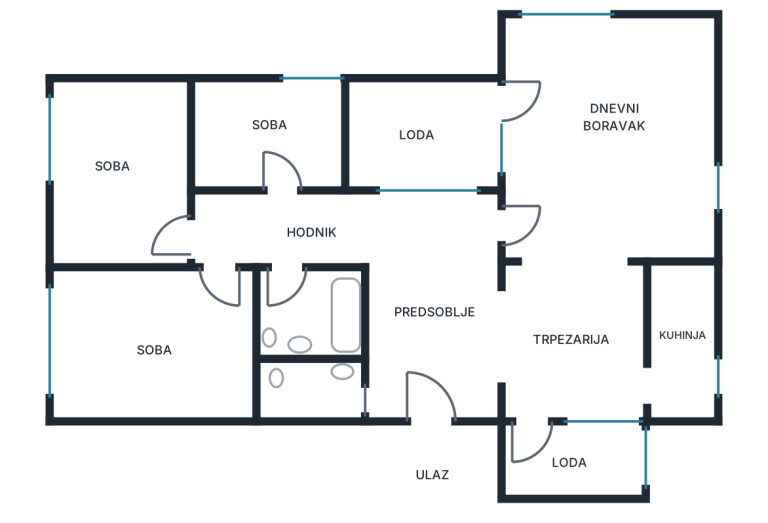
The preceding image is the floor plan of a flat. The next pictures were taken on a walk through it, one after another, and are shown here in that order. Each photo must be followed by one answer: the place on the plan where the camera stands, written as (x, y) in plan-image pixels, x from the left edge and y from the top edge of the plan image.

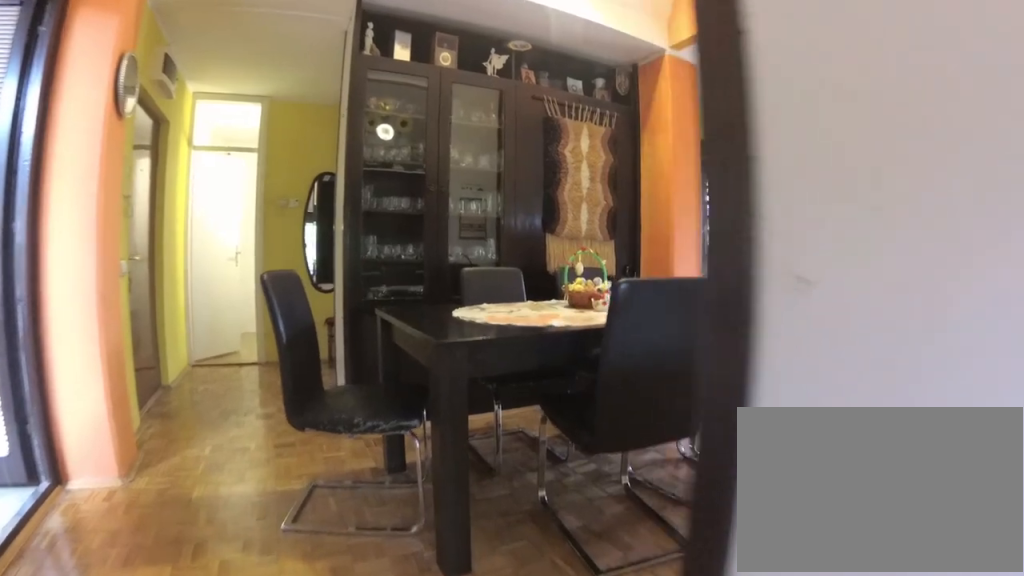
(670, 397)
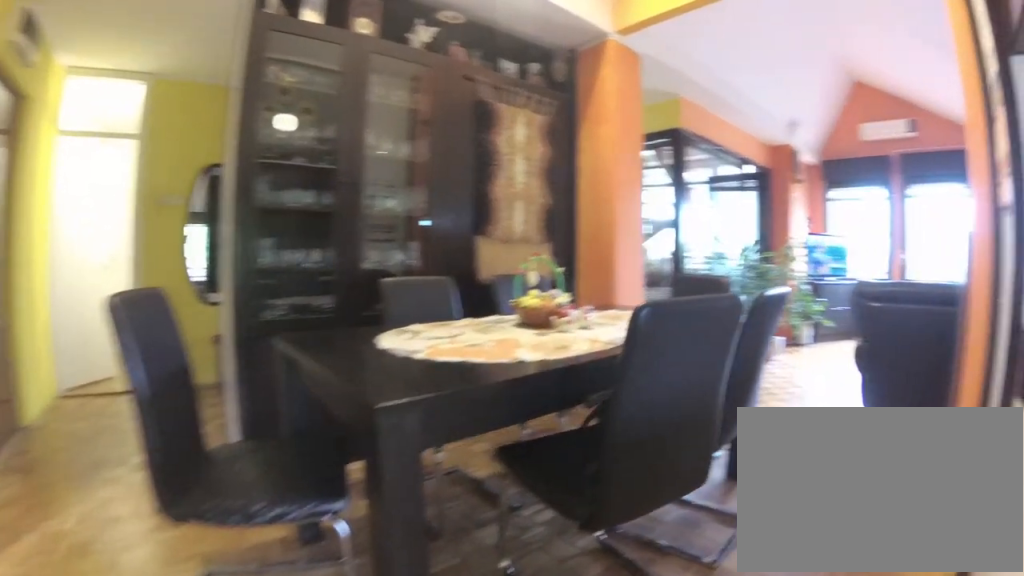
(653, 401)
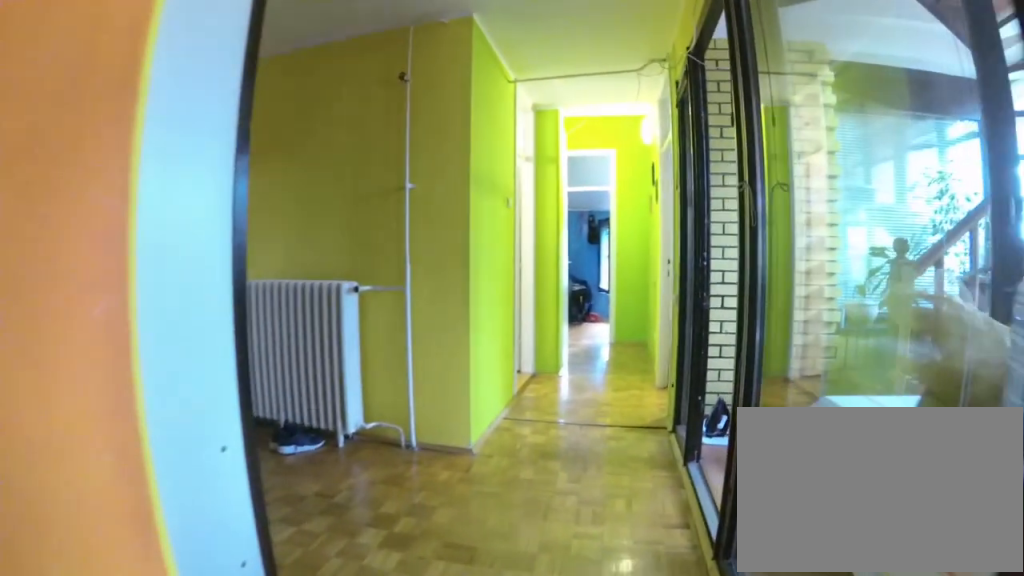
(554, 210)
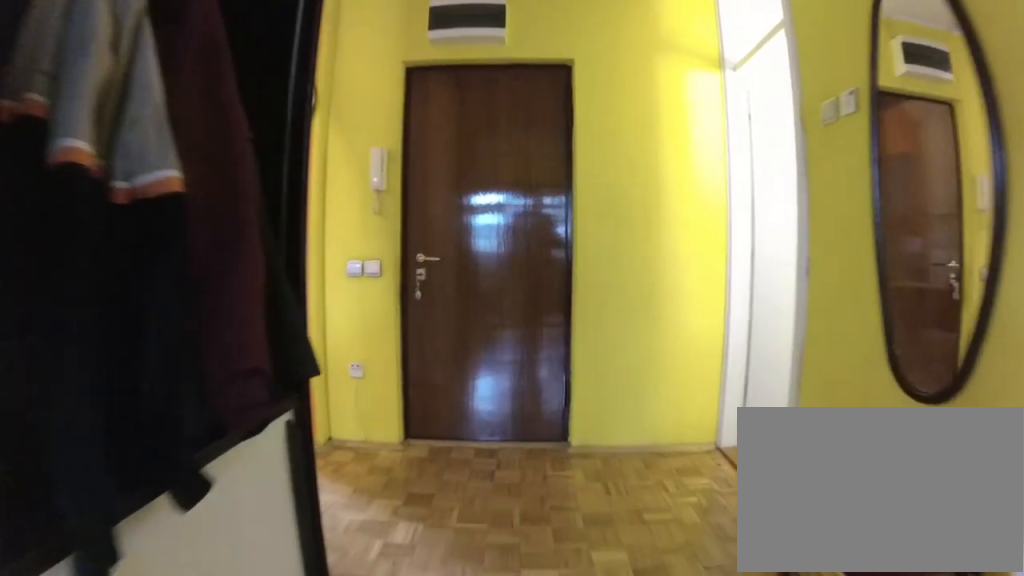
(406, 267)
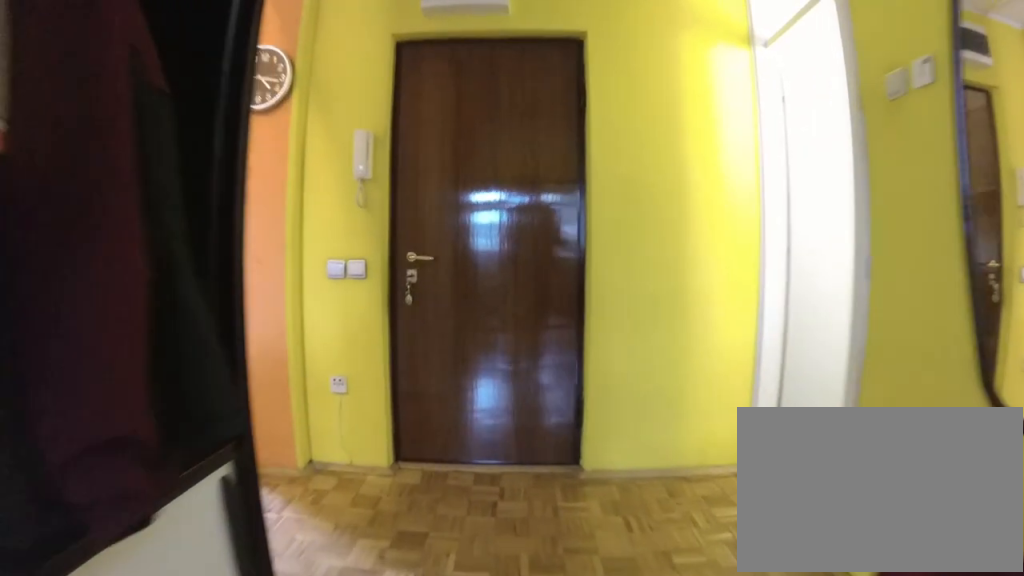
(412, 288)
